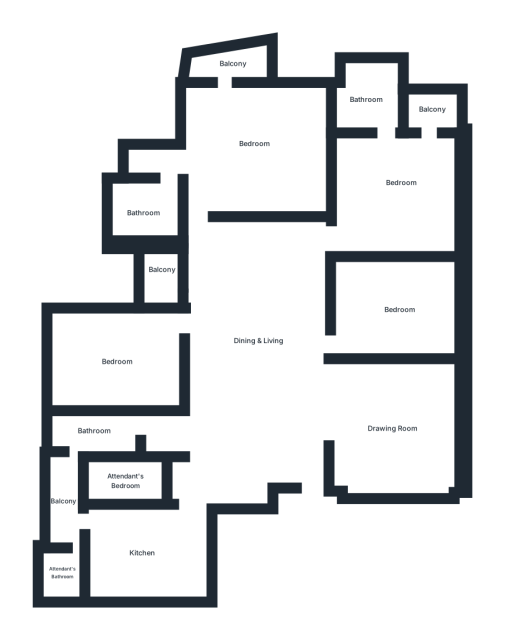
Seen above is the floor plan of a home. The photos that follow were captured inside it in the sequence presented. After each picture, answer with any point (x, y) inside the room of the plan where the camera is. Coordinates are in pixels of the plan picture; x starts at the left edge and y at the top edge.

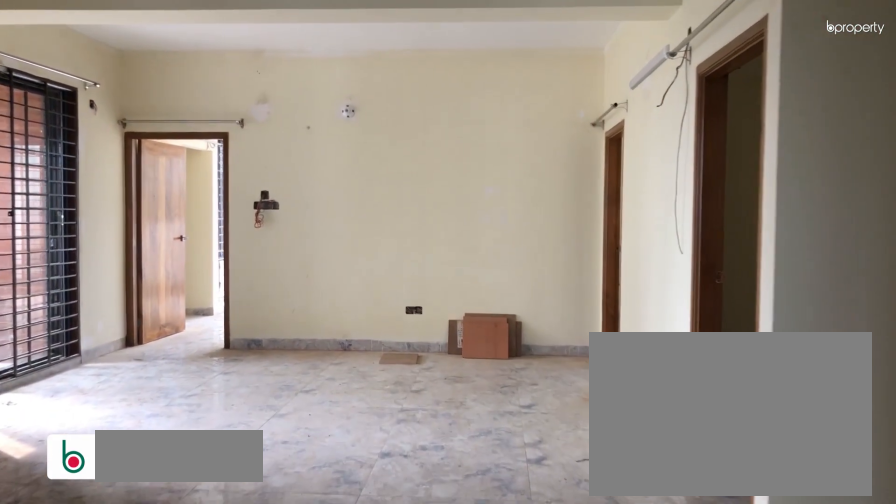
(300, 458)
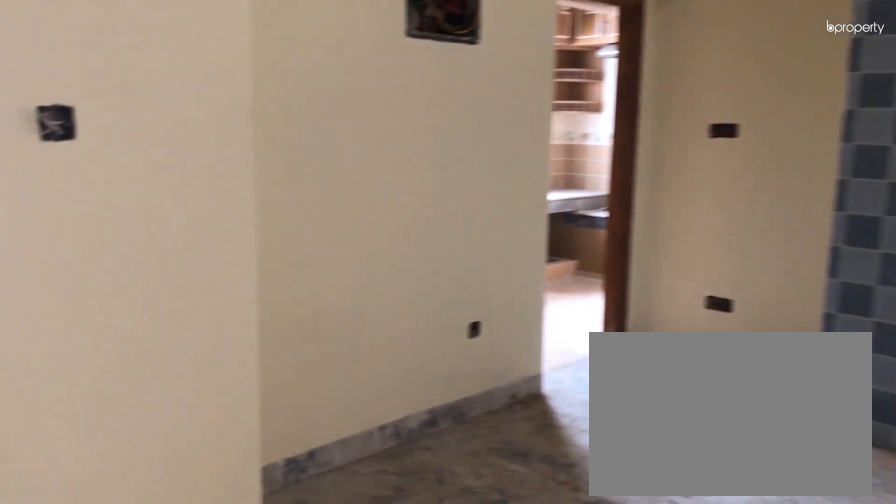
(256, 338)
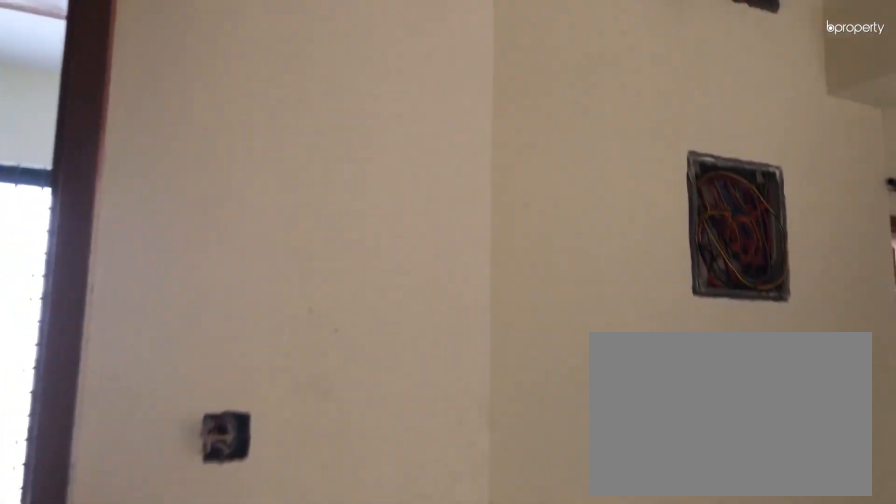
(256, 338)
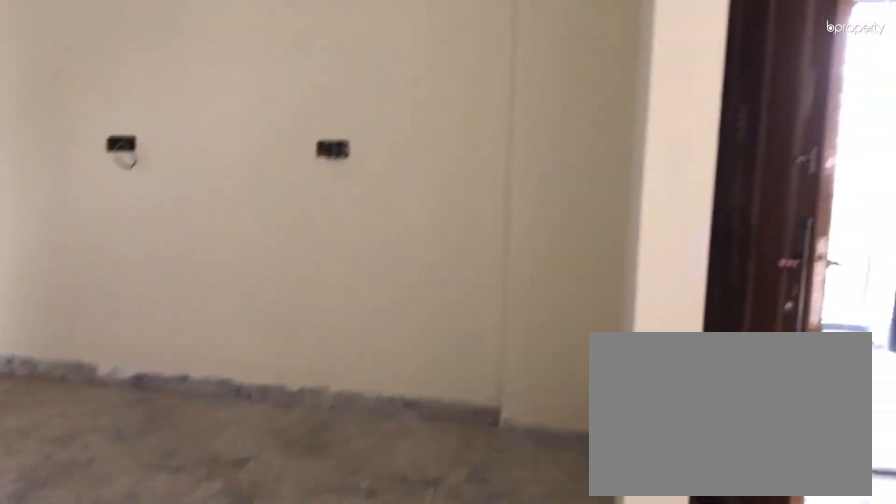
(393, 432)
